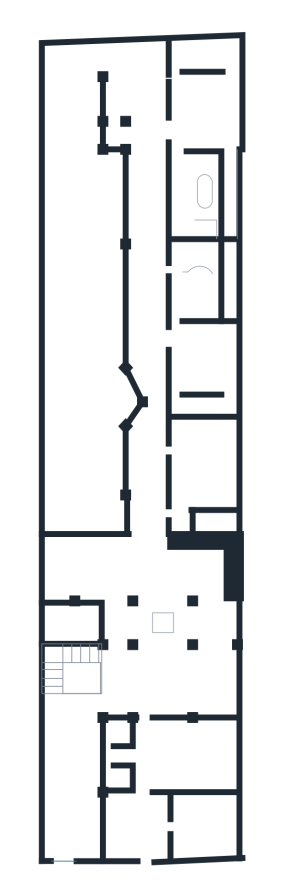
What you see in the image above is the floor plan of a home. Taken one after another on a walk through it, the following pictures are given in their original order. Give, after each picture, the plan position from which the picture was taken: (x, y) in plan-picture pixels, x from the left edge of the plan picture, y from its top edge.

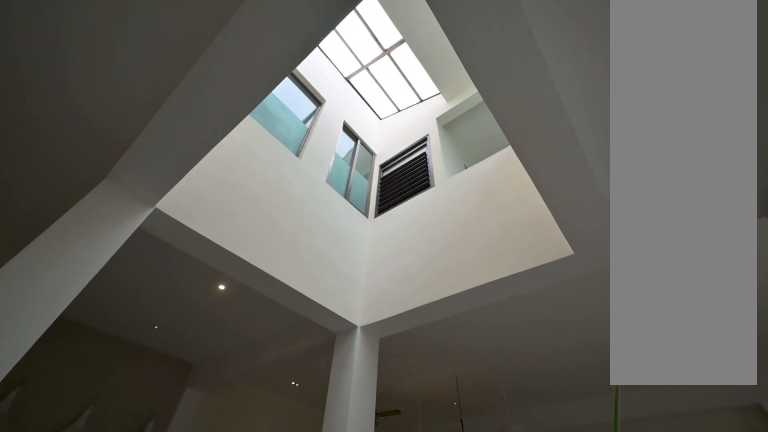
(204, 558)
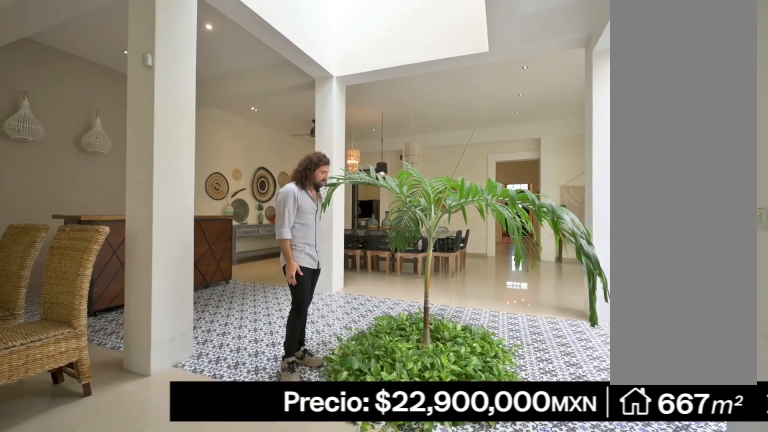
(166, 623)
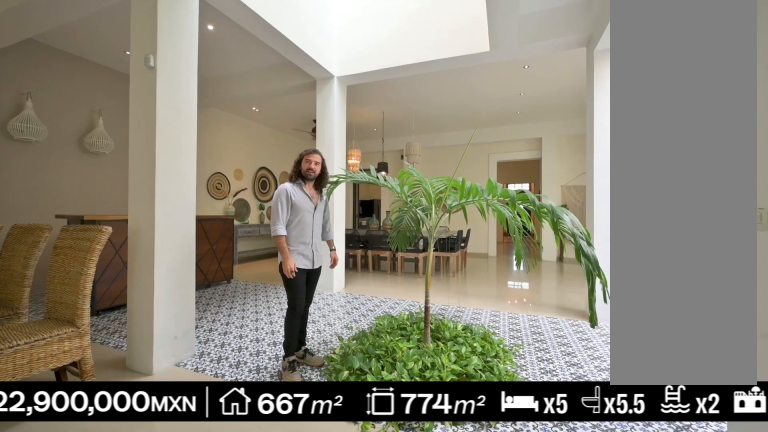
(166, 623)
